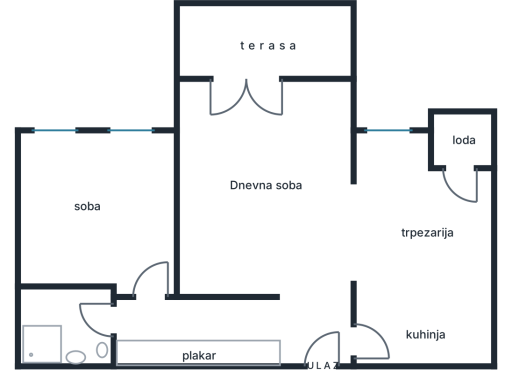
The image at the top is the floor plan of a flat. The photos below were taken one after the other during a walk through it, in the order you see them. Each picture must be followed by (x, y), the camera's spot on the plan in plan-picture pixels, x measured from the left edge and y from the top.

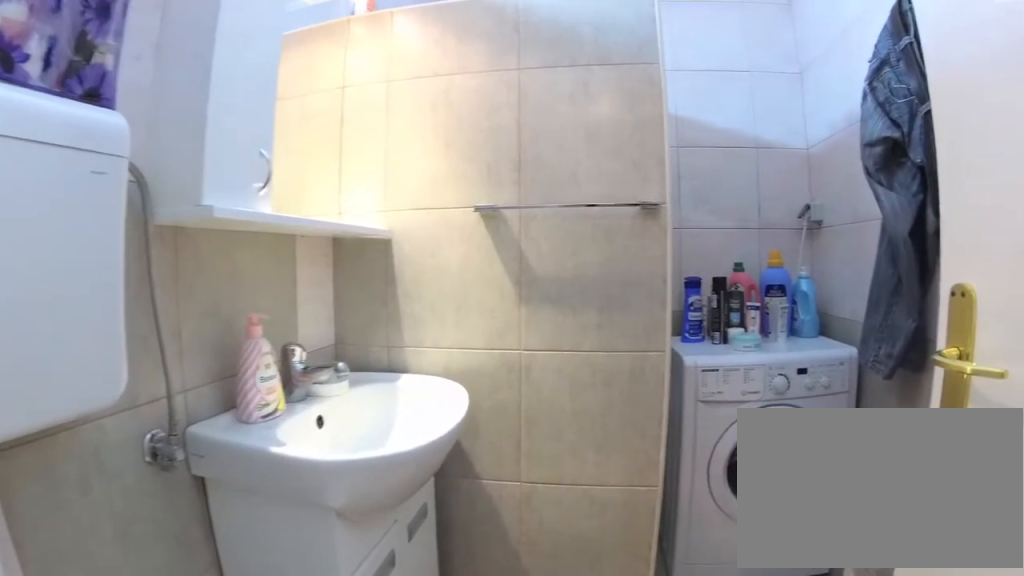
(125, 318)
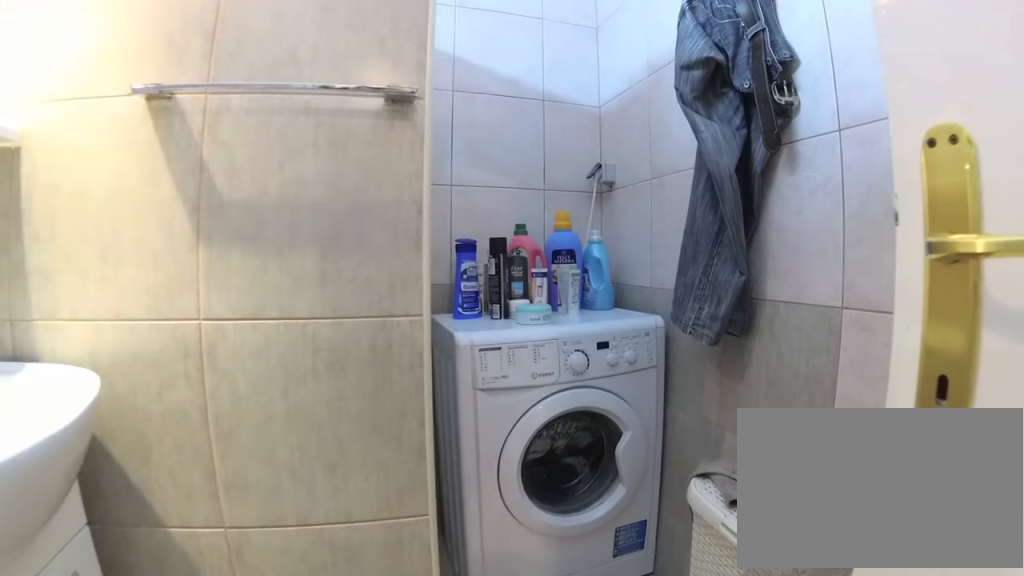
(99, 319)
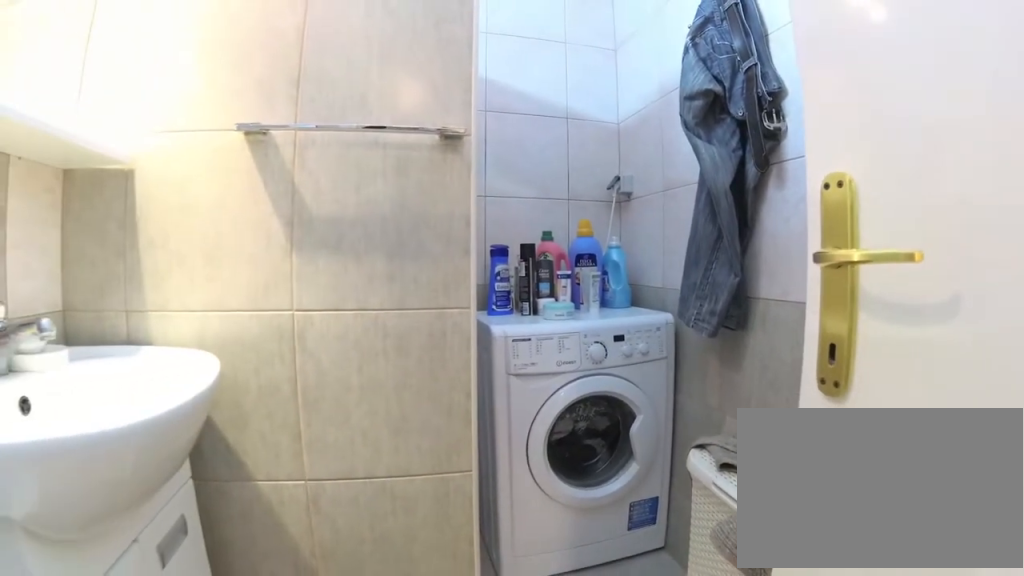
(110, 318)
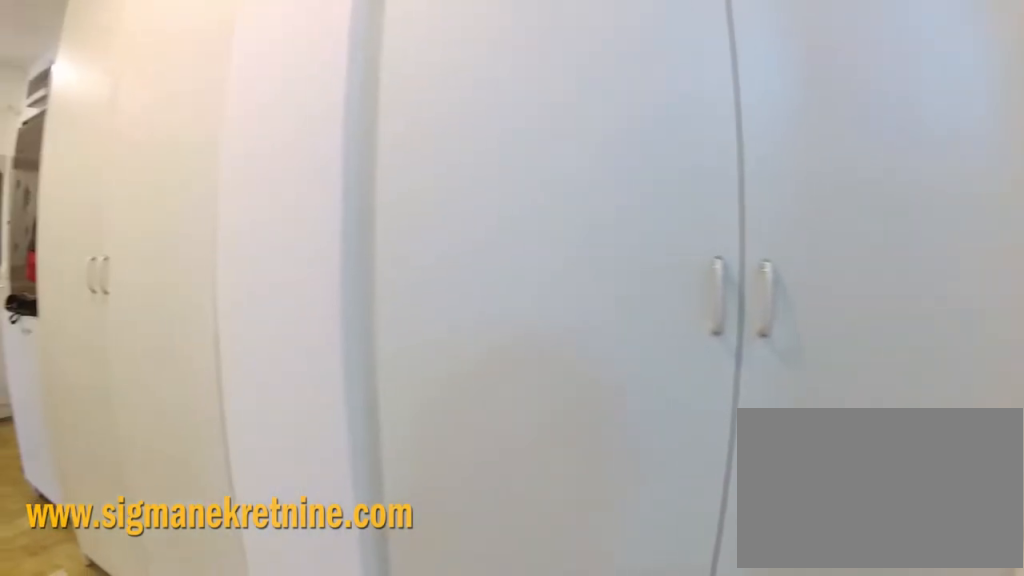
(125, 304)
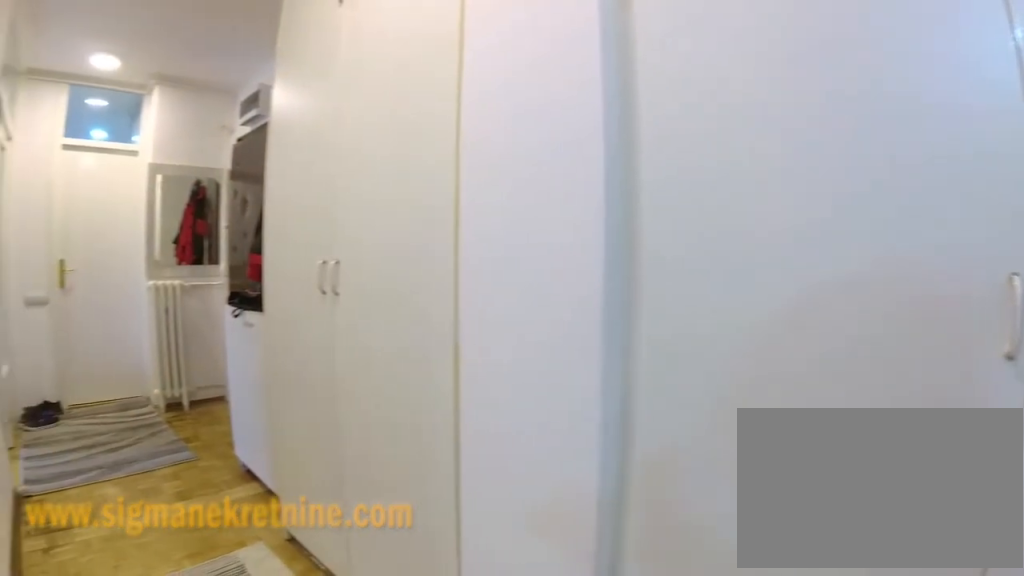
(123, 309)
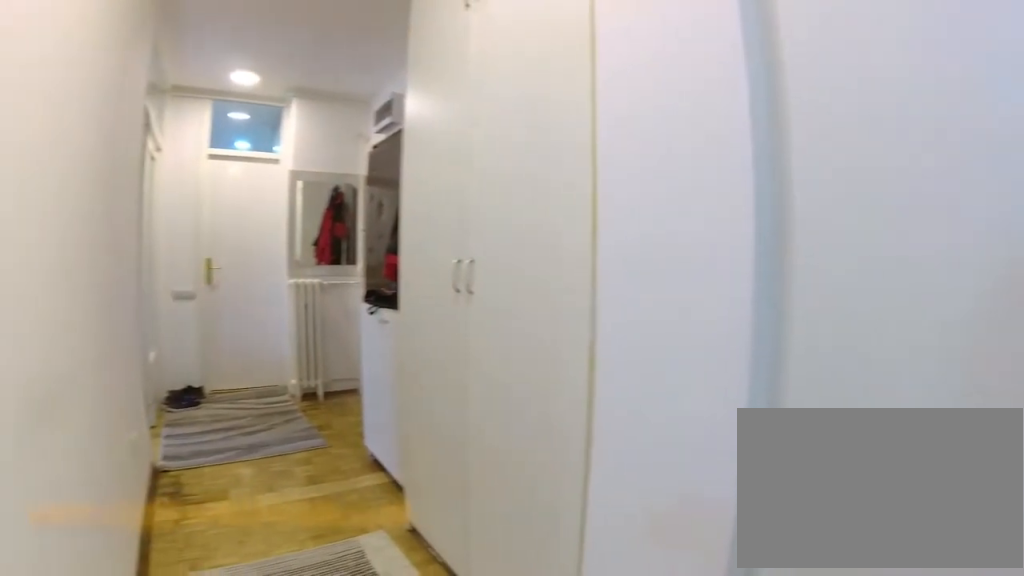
(121, 311)
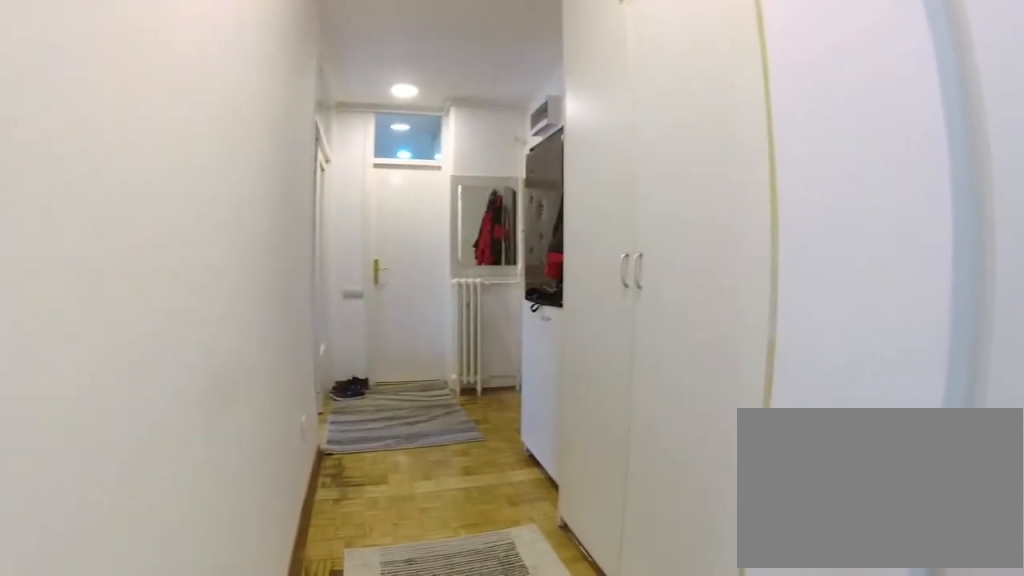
(123, 316)
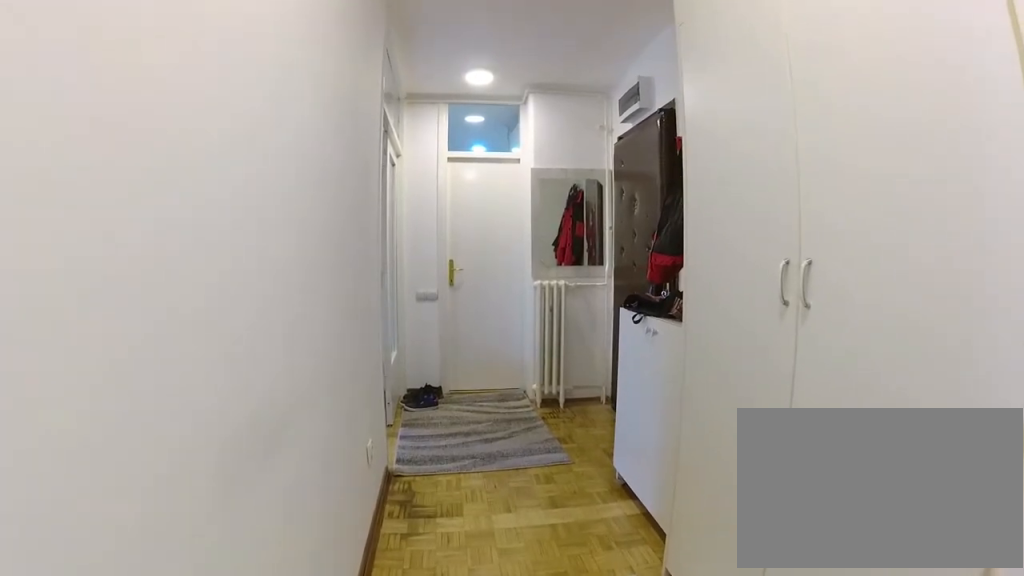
(129, 316)
